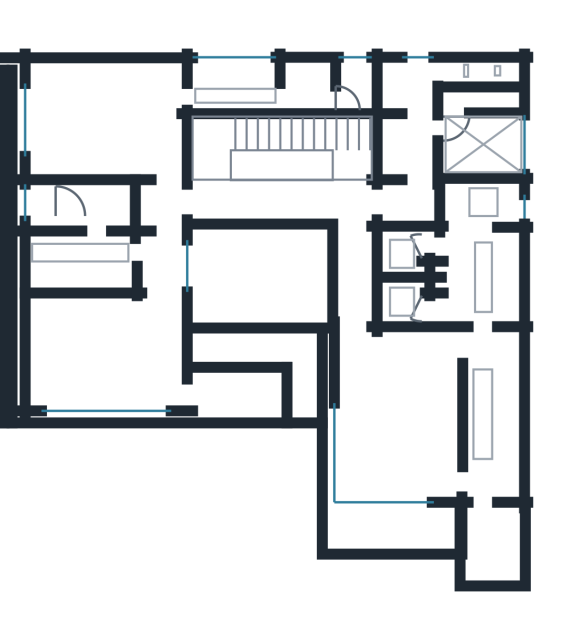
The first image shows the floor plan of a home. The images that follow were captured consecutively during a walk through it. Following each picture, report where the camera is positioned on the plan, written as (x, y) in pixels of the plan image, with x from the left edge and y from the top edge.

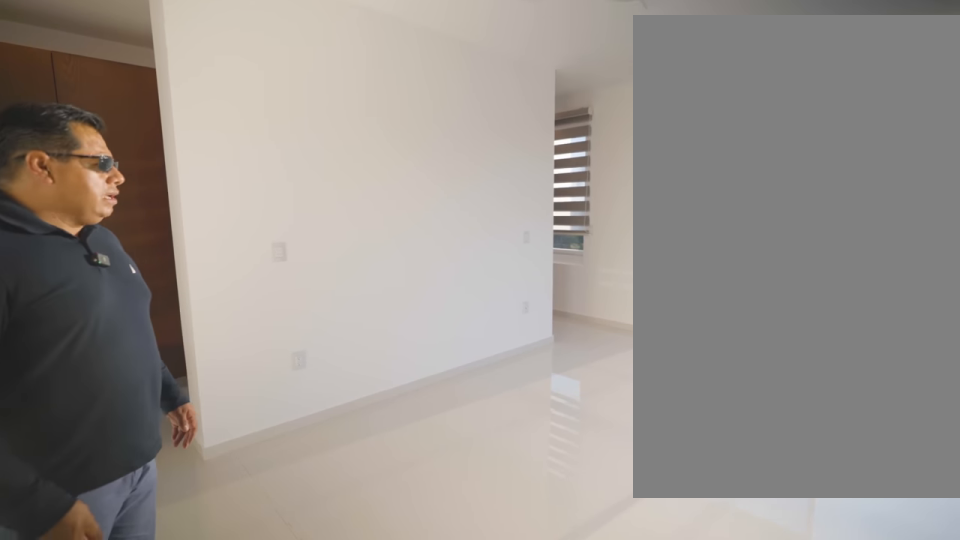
(366, 363)
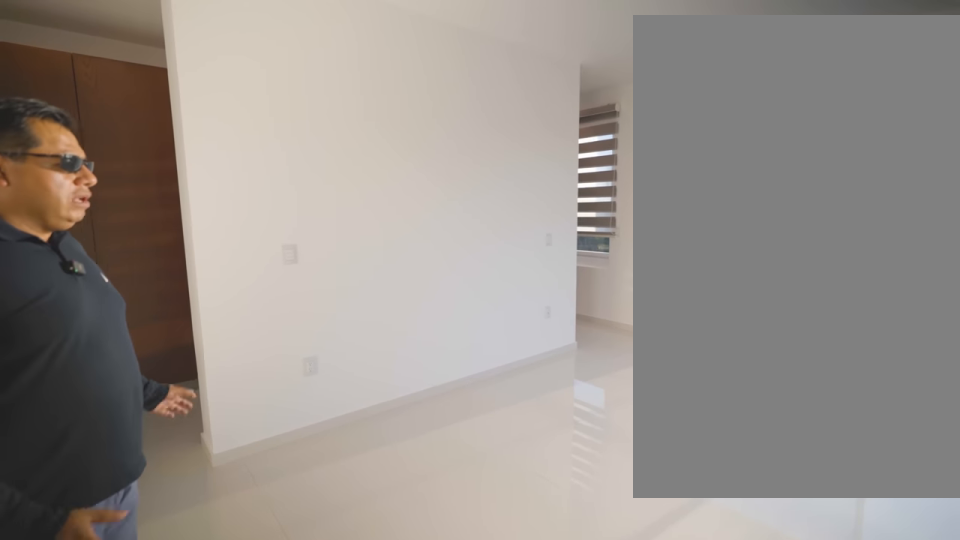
(365, 363)
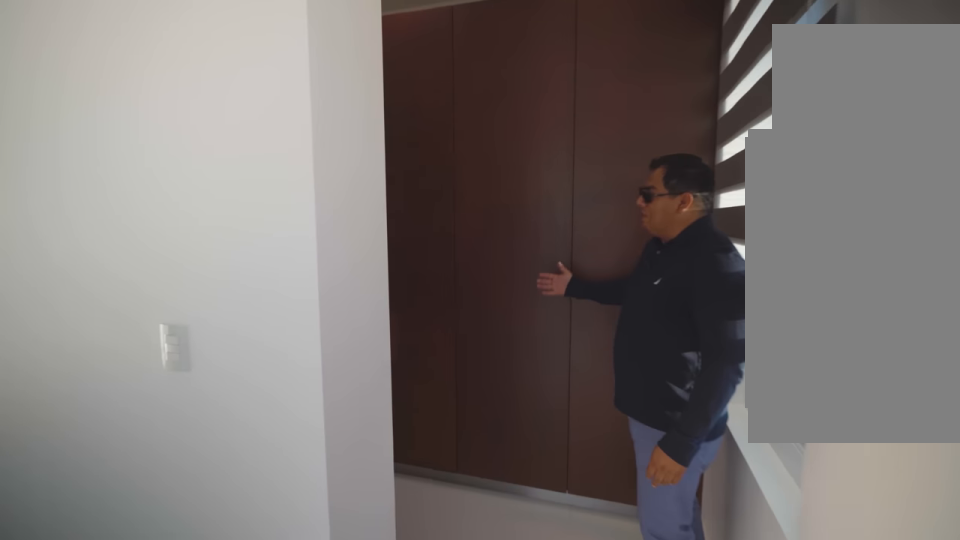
(433, 480)
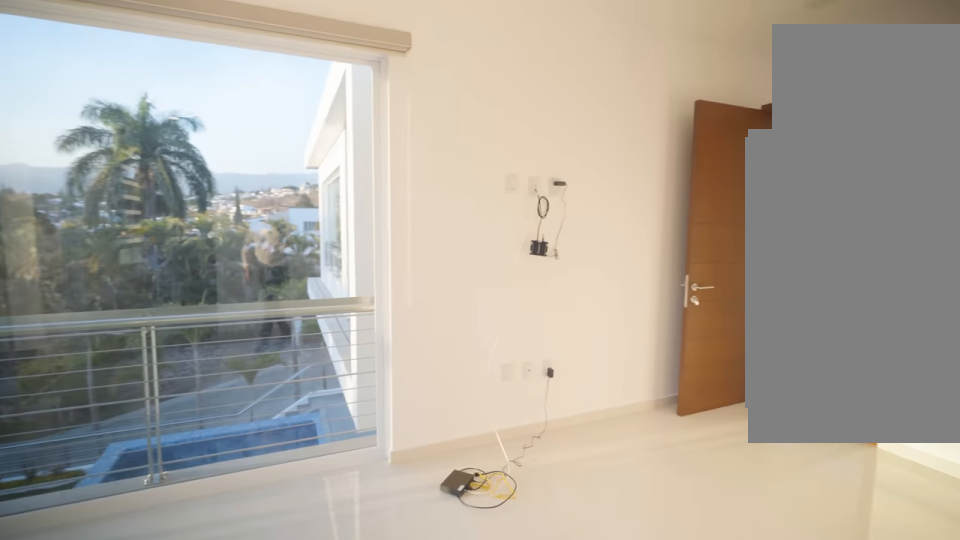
(417, 448)
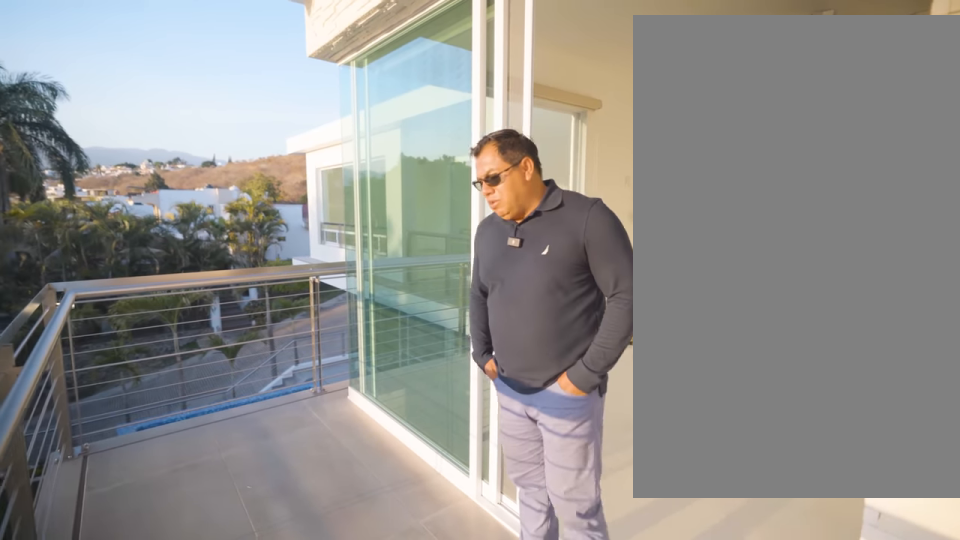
(417, 524)
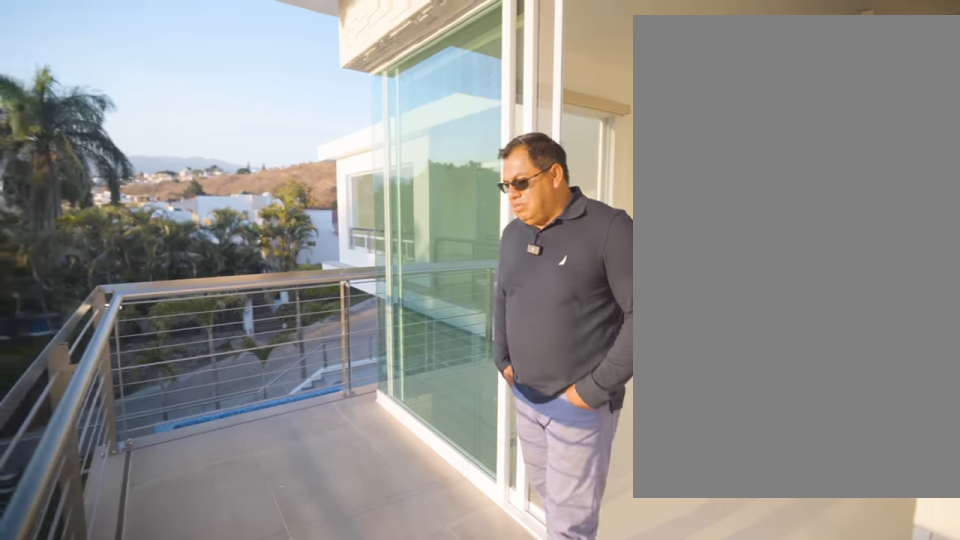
(417, 524)
